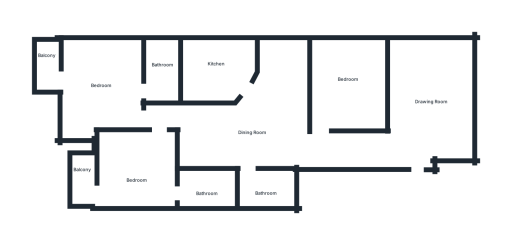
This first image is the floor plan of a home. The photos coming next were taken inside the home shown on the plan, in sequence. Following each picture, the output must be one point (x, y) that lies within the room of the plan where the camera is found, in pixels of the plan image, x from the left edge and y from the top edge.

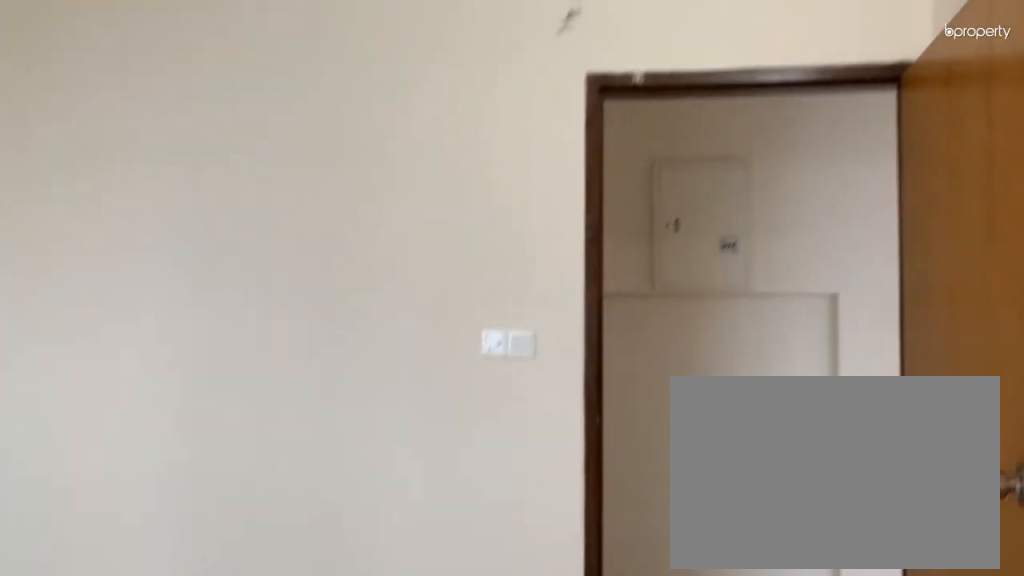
(345, 90)
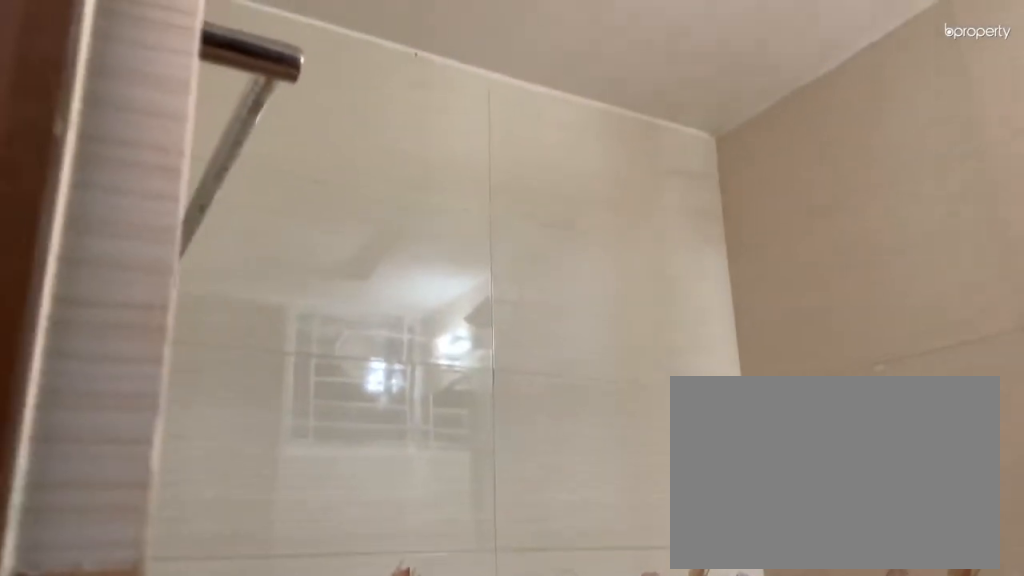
(266, 189)
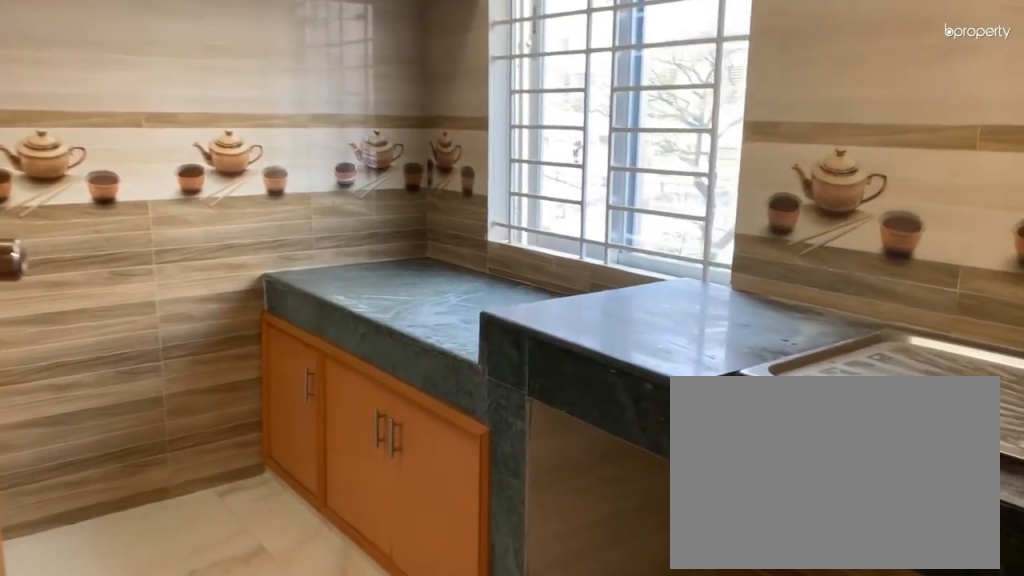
(218, 68)
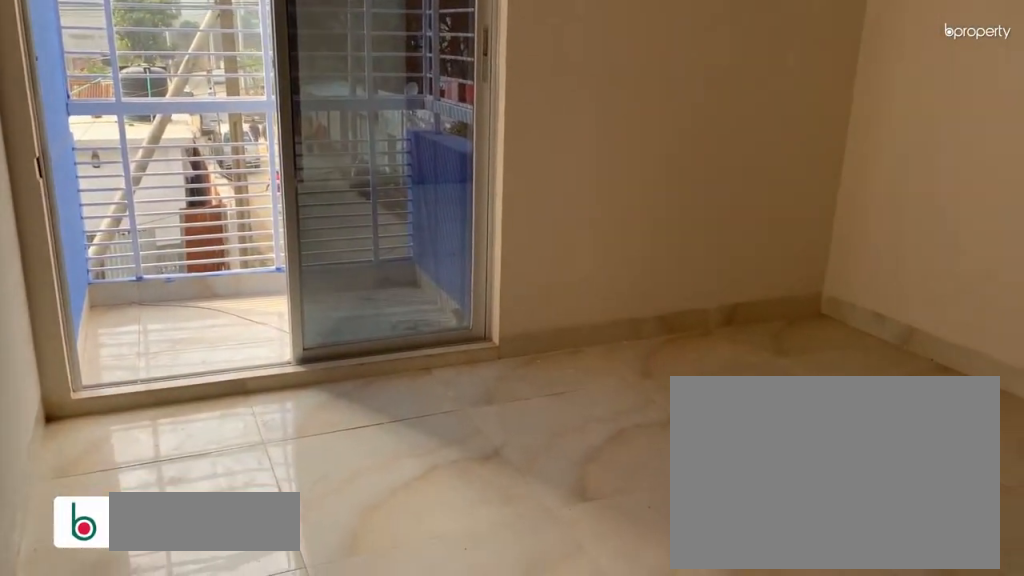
(140, 171)
